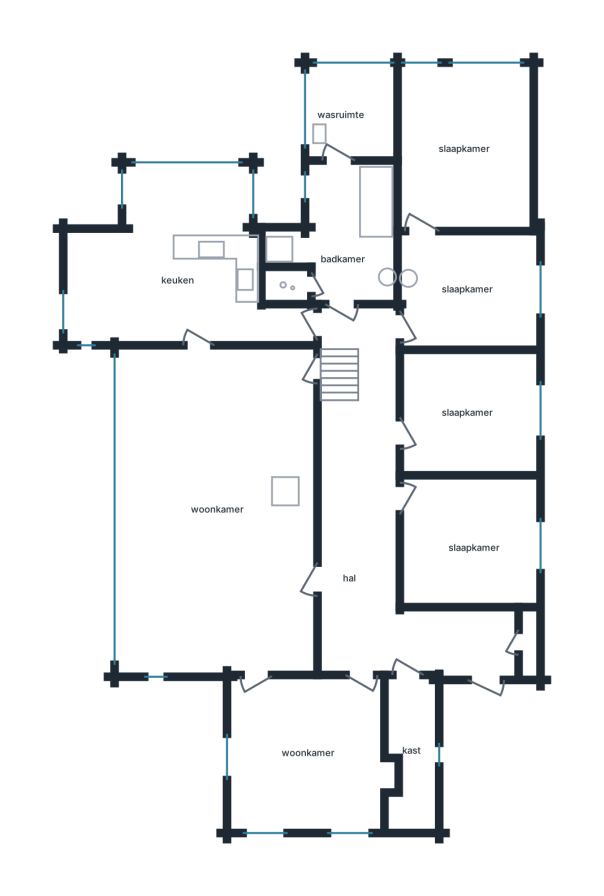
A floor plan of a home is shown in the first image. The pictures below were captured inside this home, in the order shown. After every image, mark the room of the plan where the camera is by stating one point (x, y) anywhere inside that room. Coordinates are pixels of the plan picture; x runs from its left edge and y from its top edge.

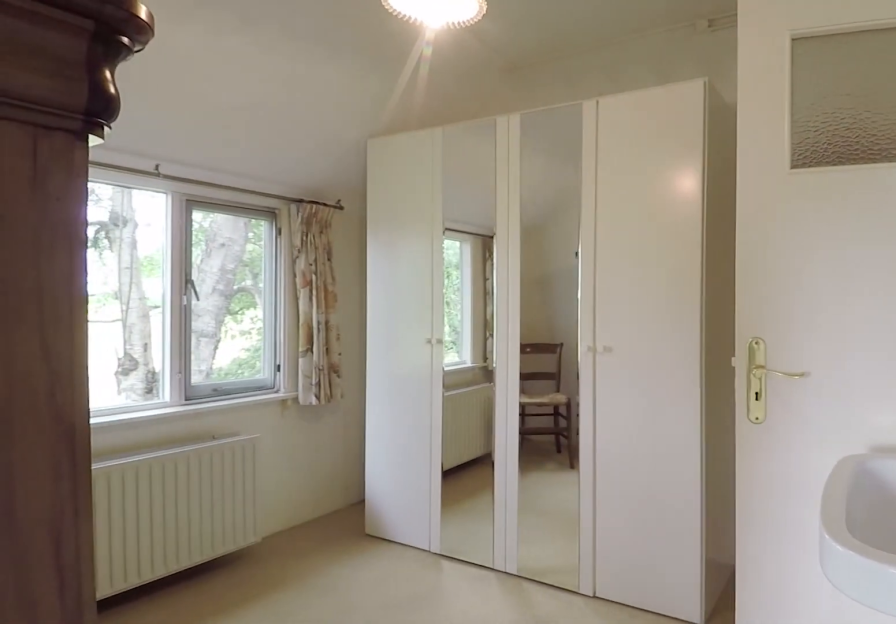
(467, 290)
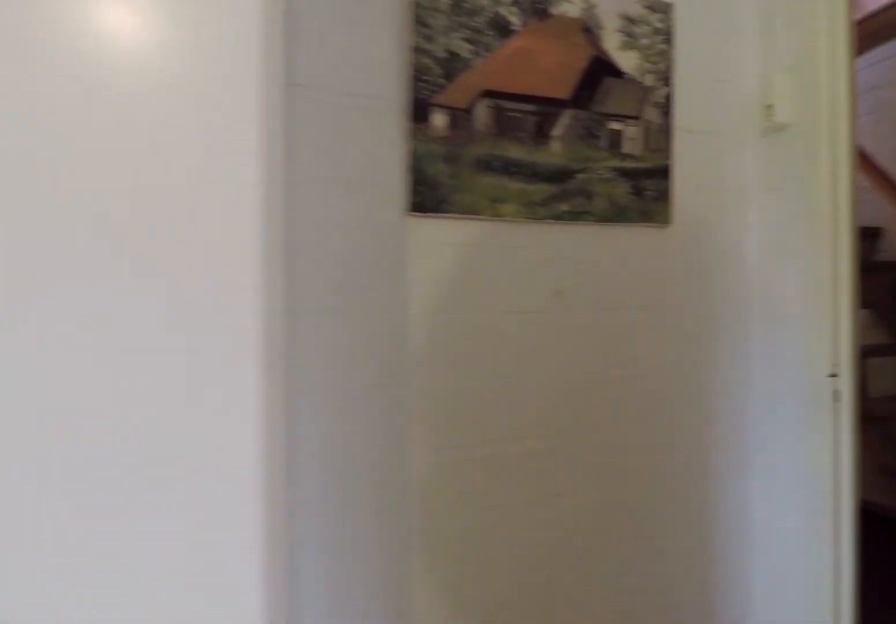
(467, 290)
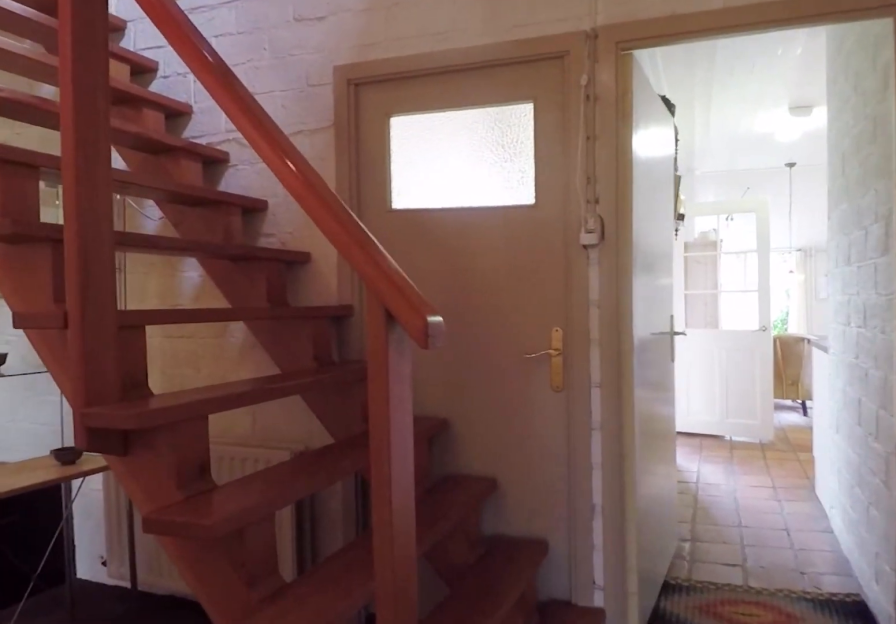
(382, 530)
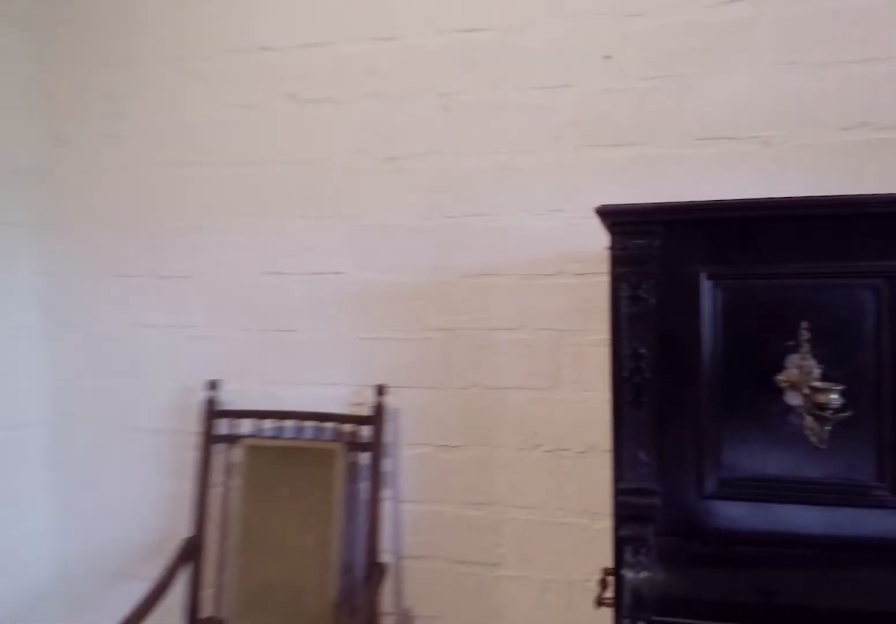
(467, 412)
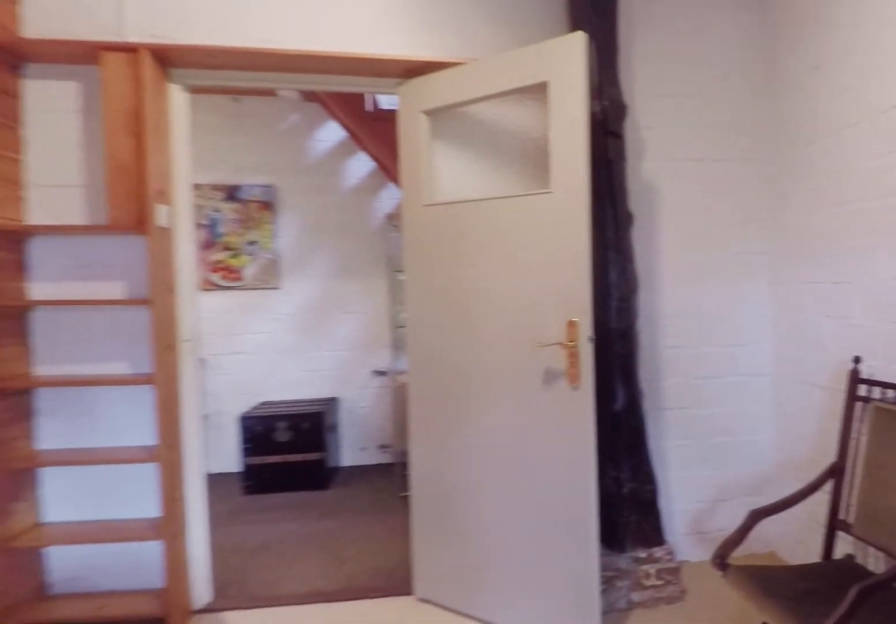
(467, 412)
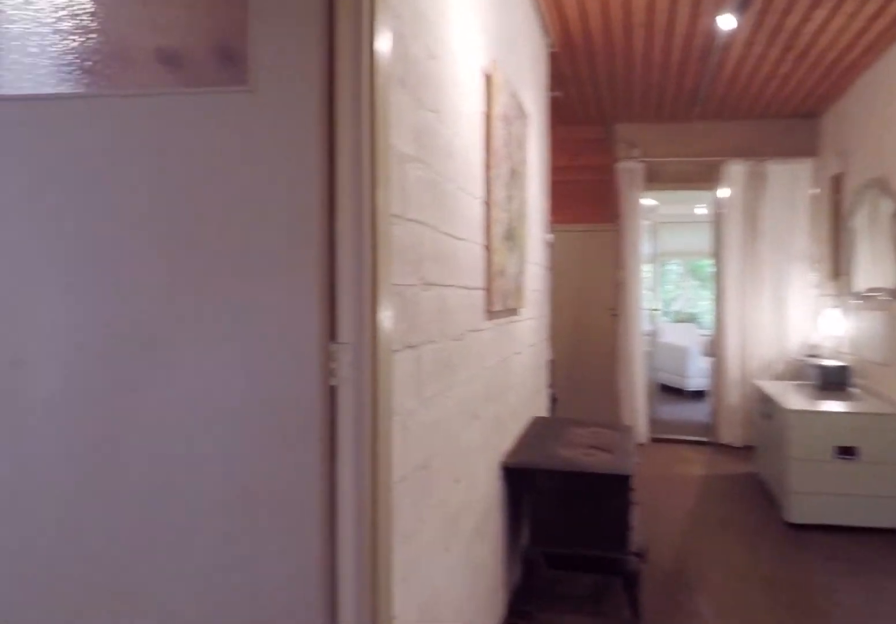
(382, 530)
